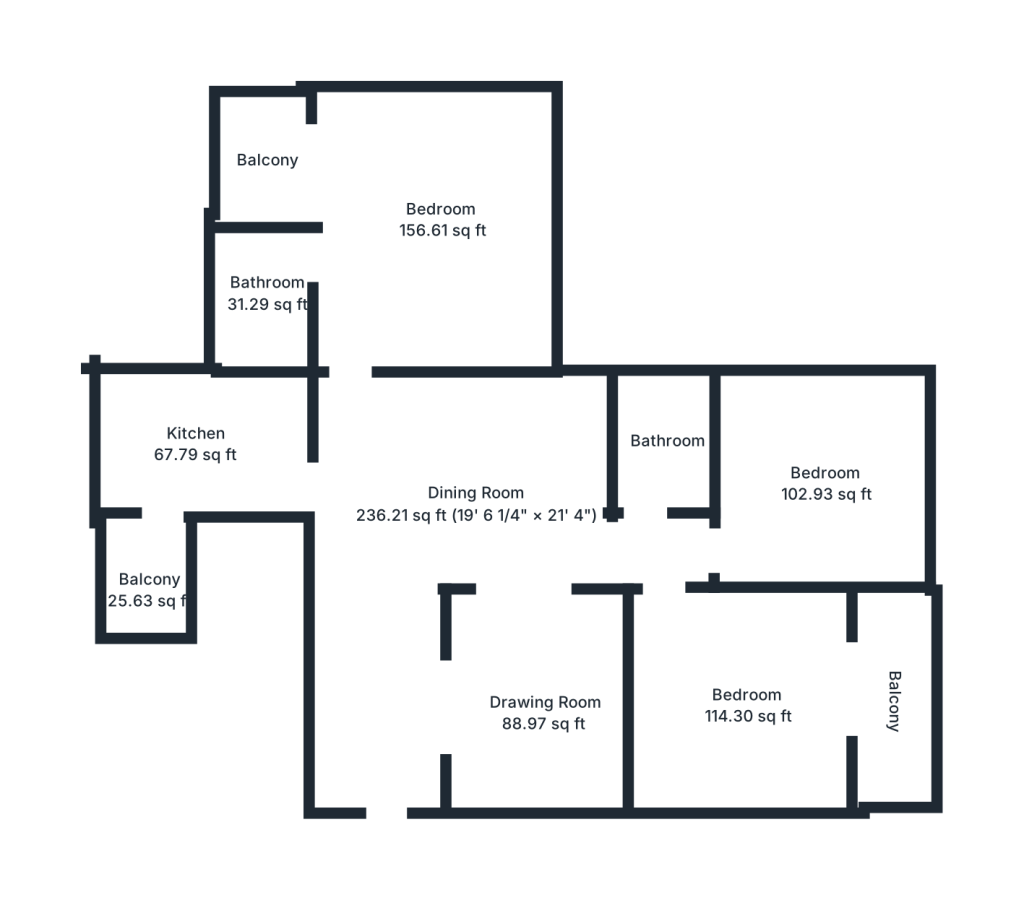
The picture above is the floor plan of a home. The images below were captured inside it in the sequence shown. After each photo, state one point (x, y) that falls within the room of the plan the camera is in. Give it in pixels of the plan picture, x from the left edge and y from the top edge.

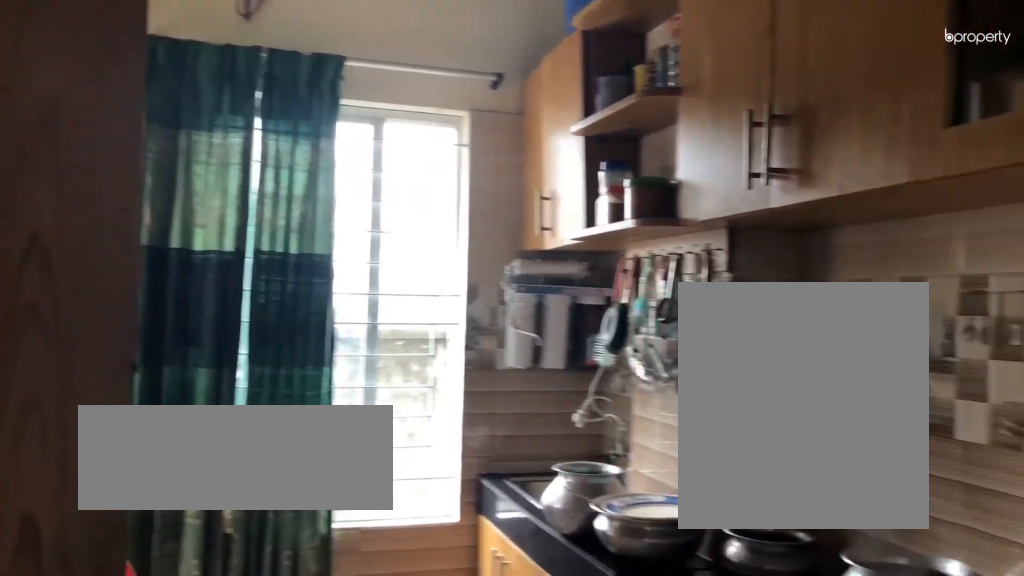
(195, 447)
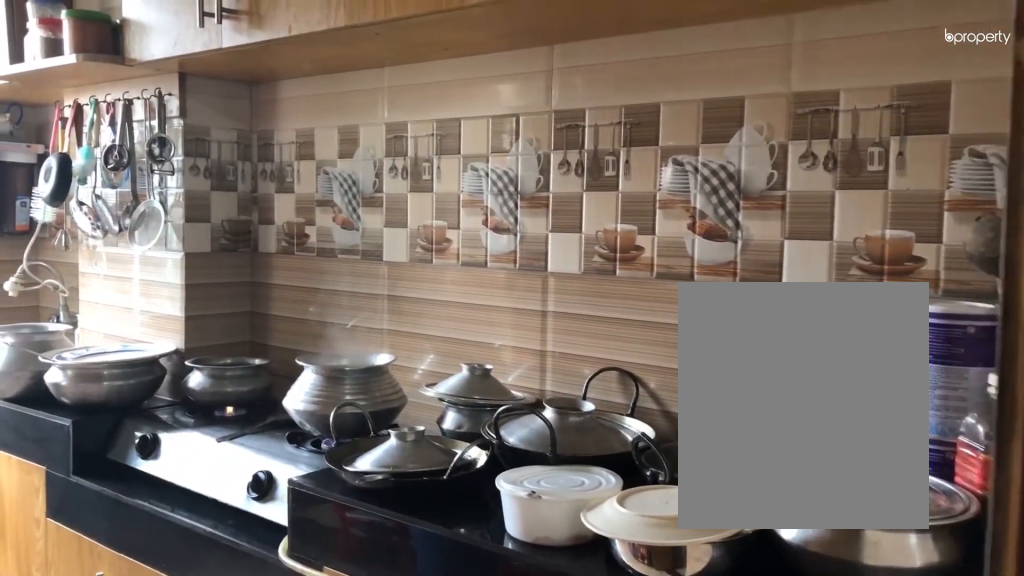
(195, 447)
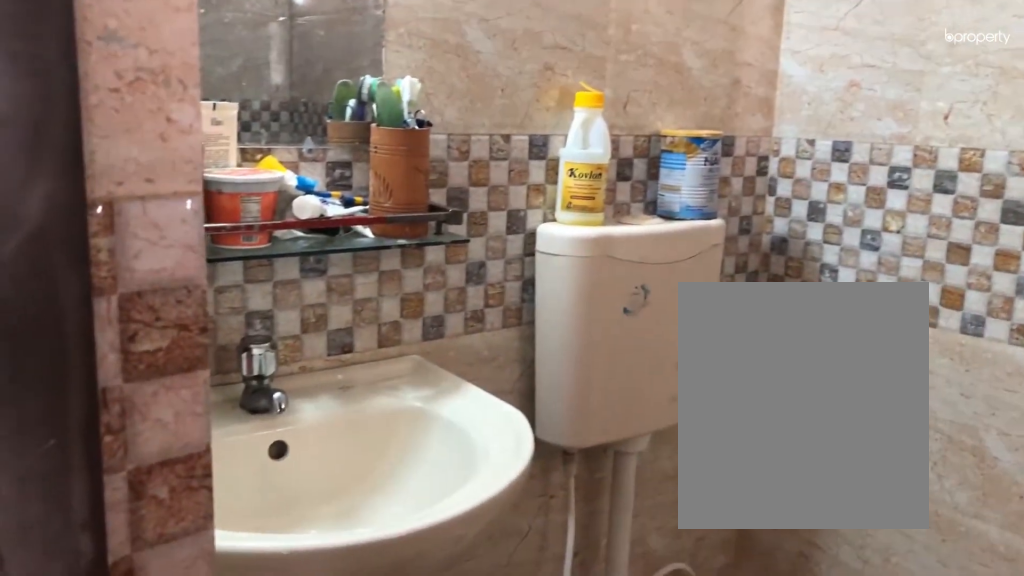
(266, 297)
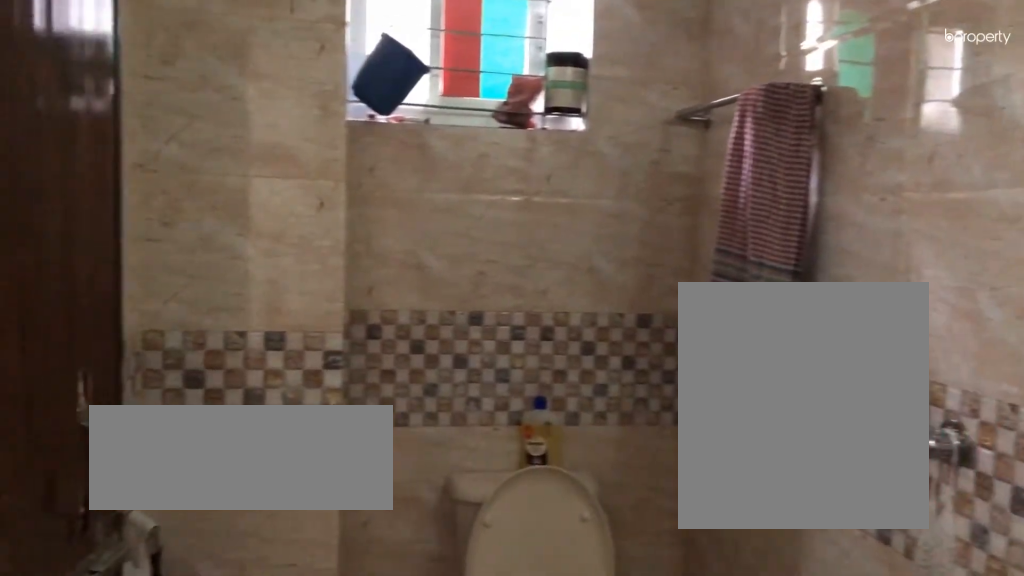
(667, 444)
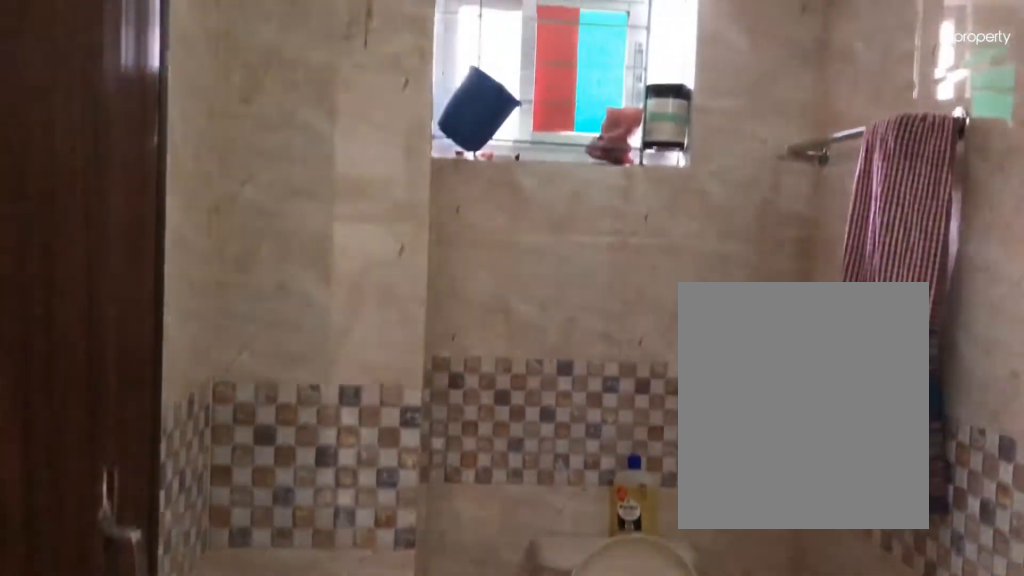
(667, 444)
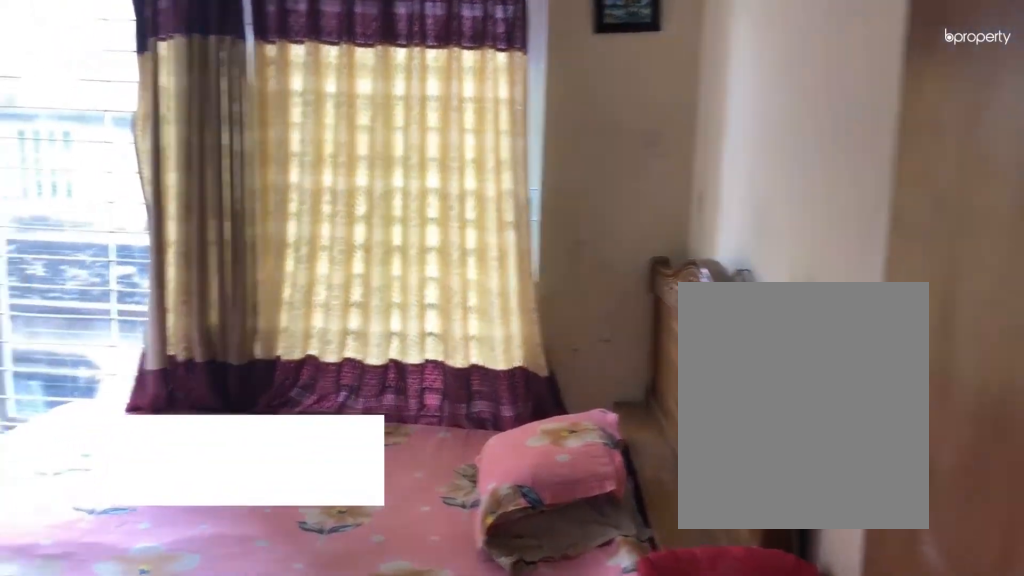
(826, 480)
